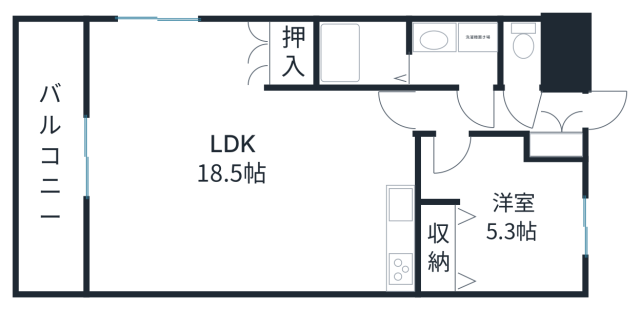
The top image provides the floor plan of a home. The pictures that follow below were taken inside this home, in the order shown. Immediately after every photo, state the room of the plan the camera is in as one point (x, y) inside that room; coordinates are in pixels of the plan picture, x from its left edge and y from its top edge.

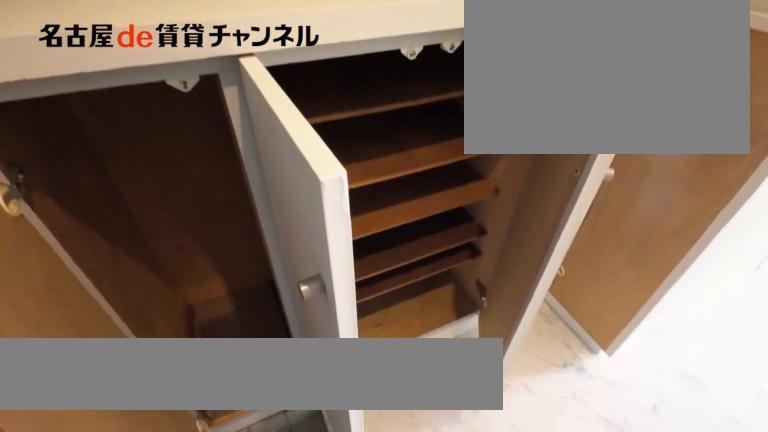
(560, 126)
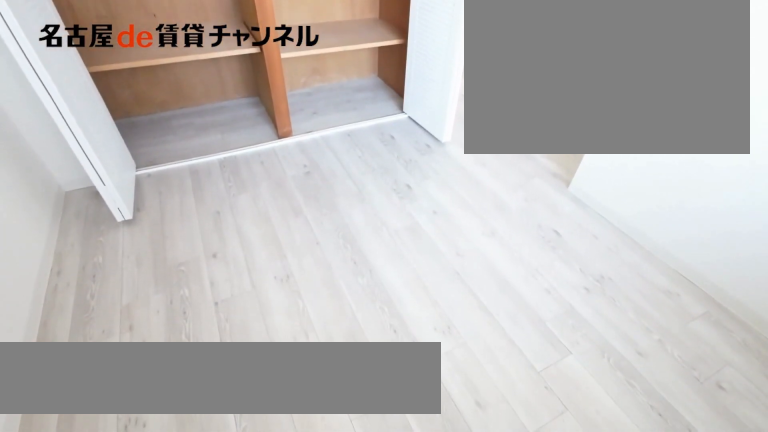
(501, 217)
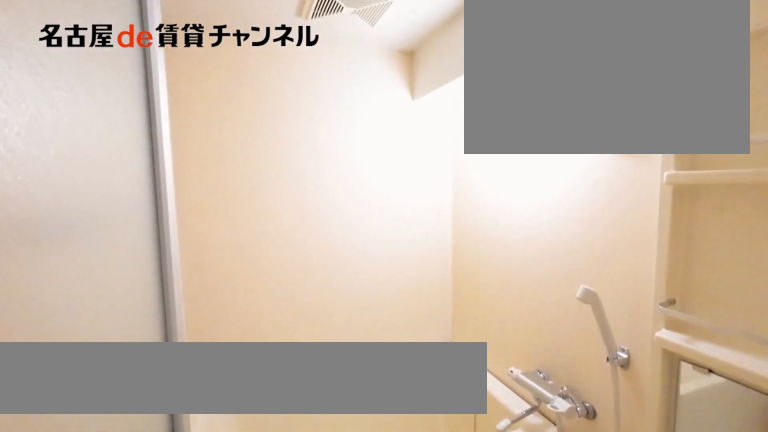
(364, 54)
